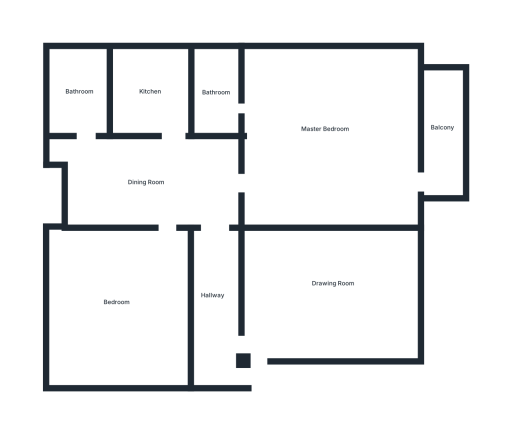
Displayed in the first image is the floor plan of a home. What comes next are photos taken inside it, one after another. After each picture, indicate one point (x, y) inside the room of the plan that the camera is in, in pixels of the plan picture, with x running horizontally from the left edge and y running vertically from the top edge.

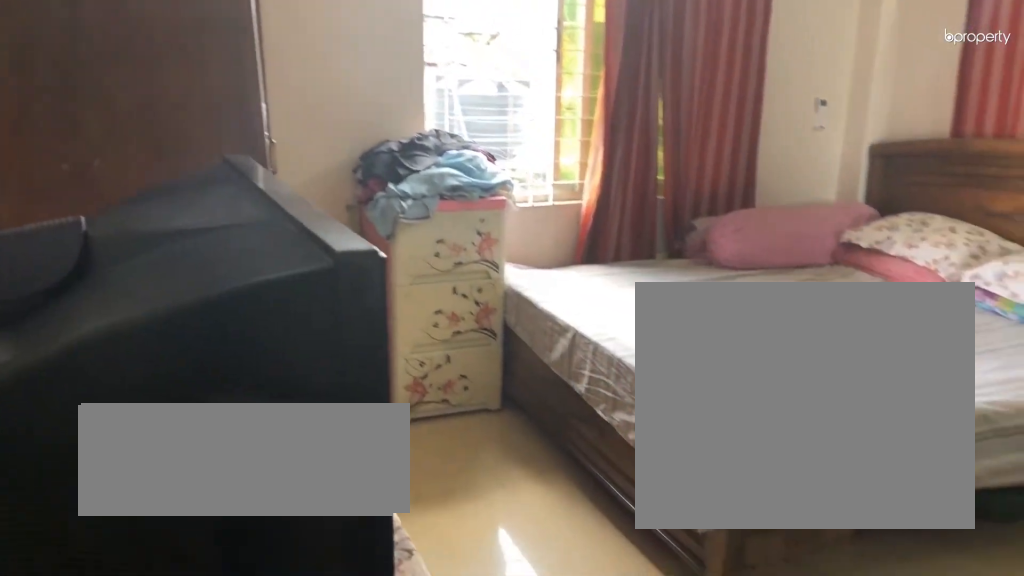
(324, 127)
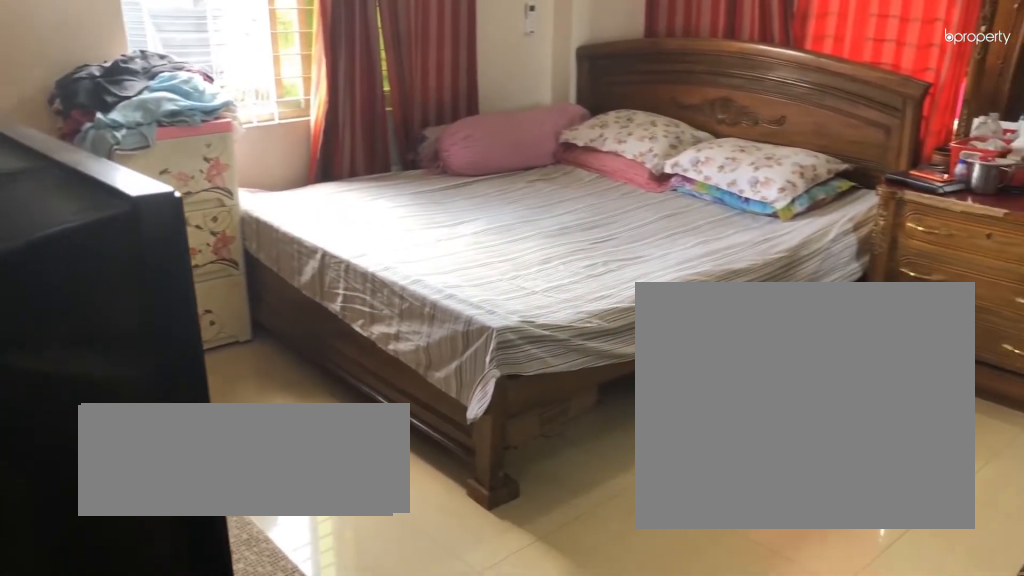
(324, 127)
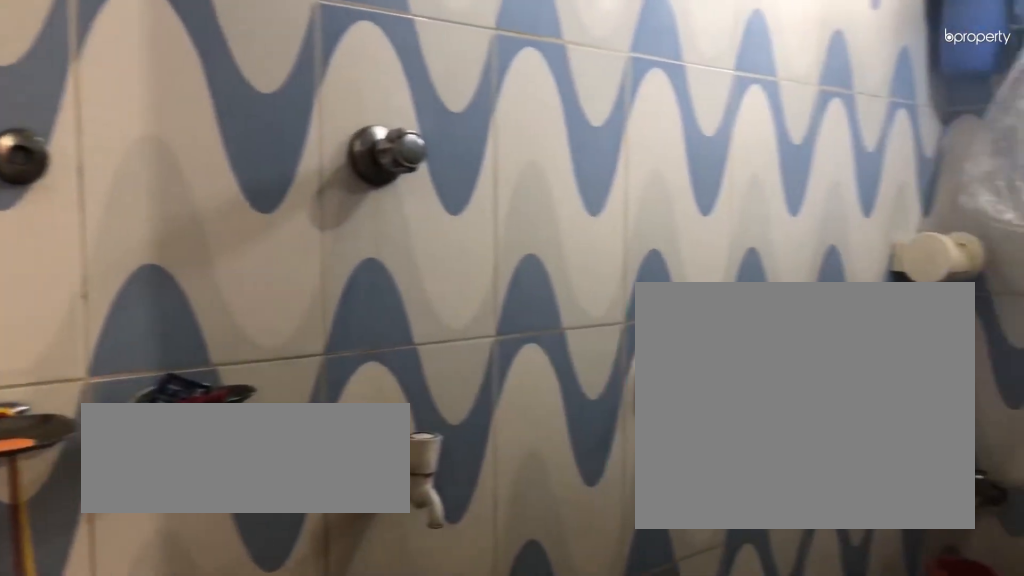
(217, 91)
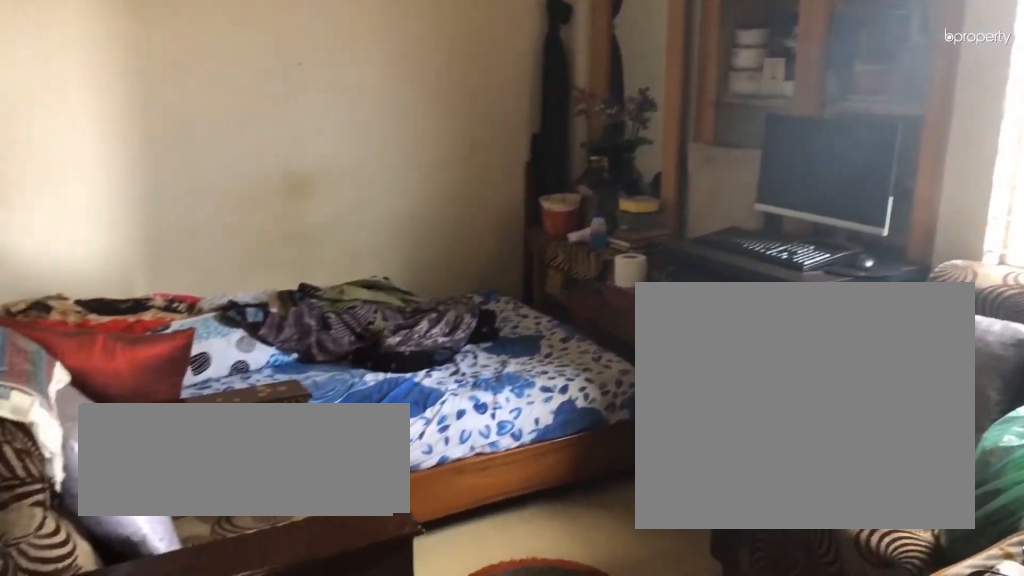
(116, 302)
